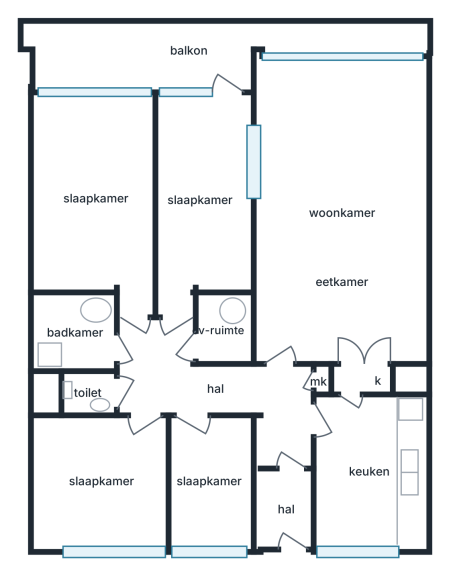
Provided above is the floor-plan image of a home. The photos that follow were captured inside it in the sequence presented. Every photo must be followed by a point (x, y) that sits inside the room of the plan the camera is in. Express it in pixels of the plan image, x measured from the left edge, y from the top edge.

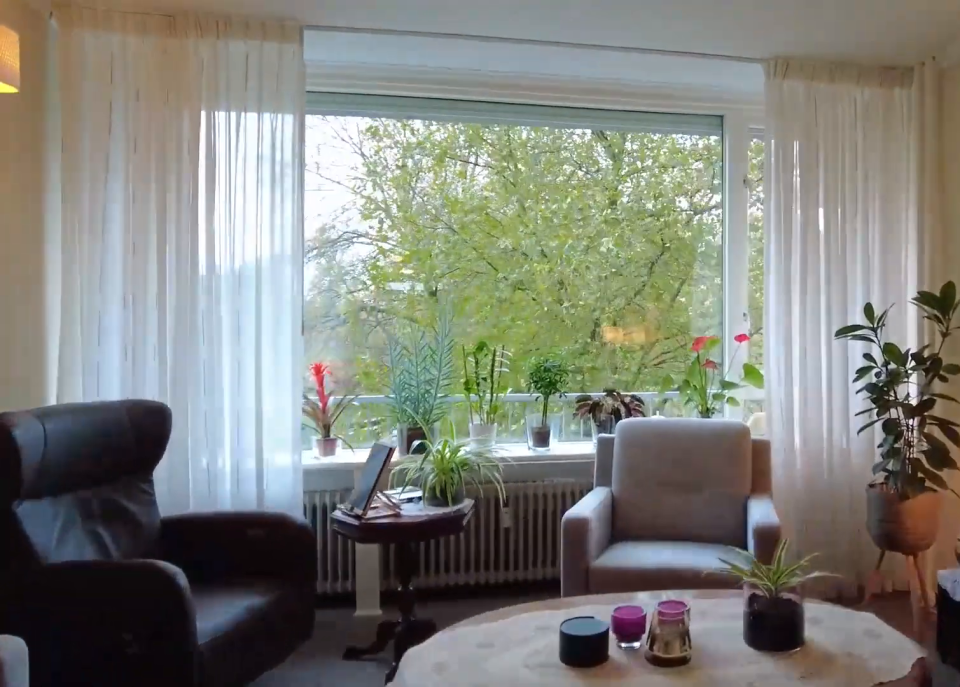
(340, 211)
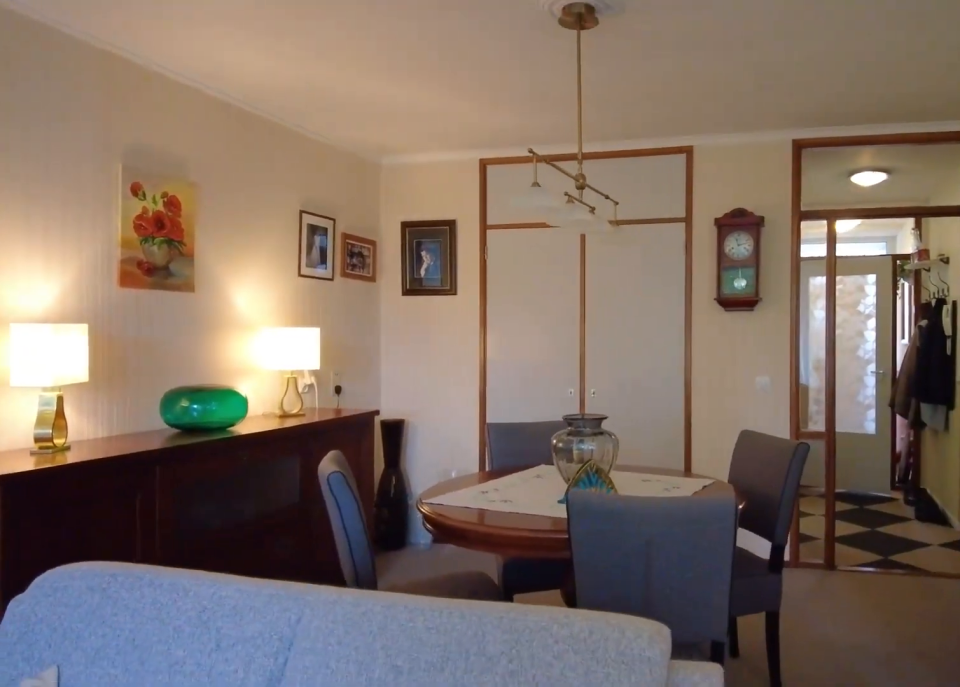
(340, 211)
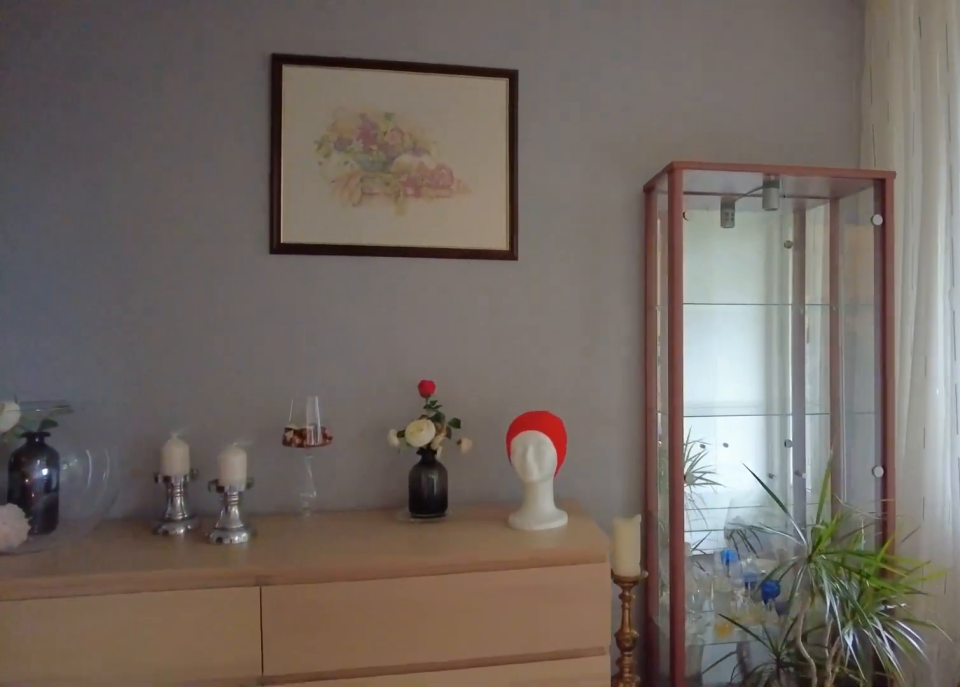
(201, 198)
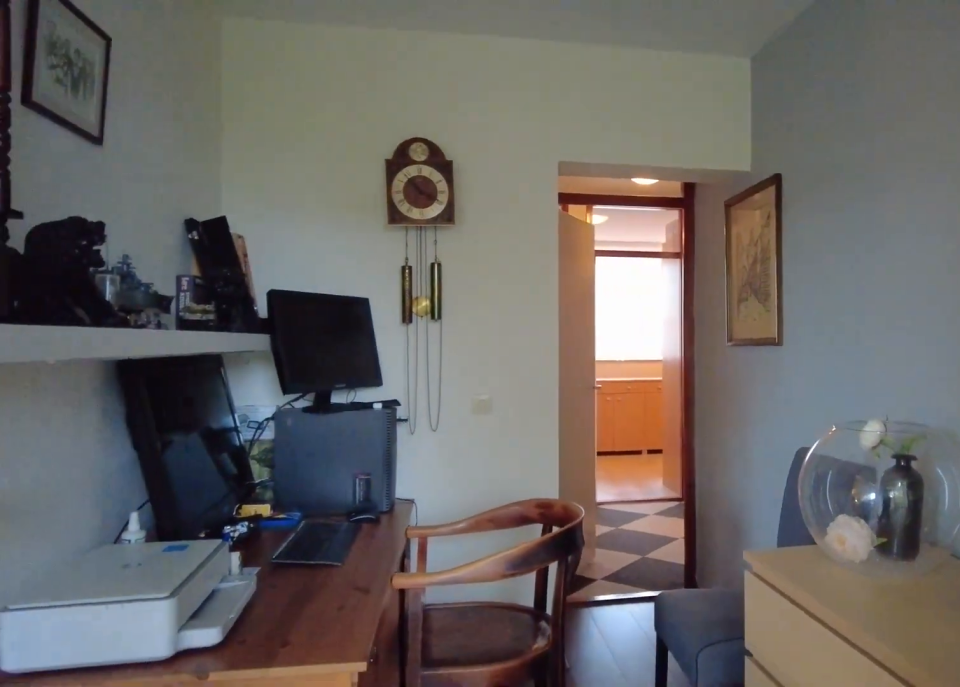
(201, 198)
